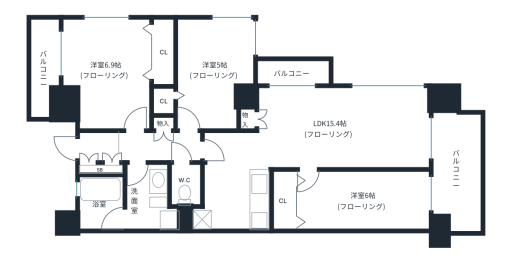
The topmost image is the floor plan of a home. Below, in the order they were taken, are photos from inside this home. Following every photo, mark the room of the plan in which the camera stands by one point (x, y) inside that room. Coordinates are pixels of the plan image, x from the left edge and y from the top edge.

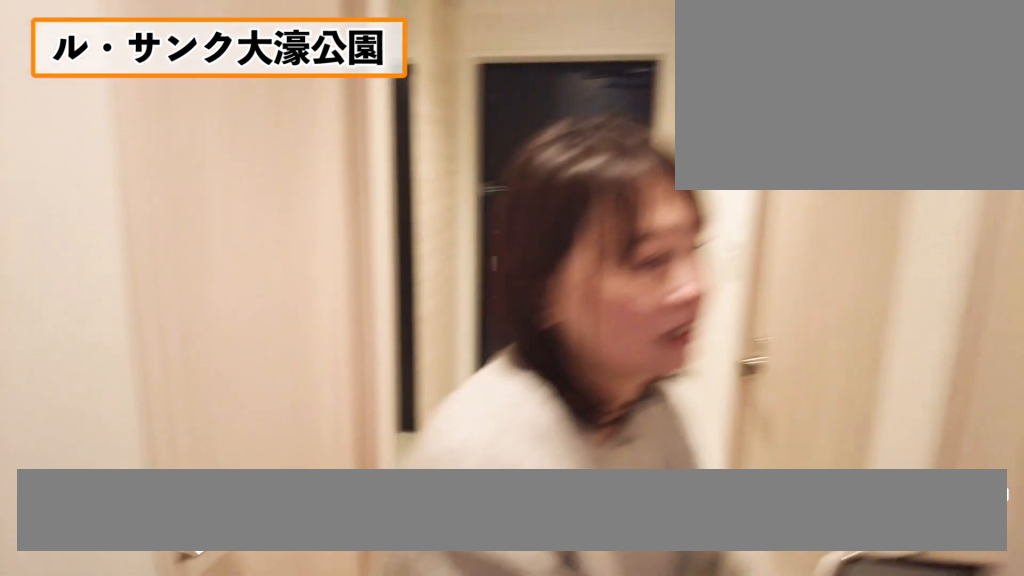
(163, 143)
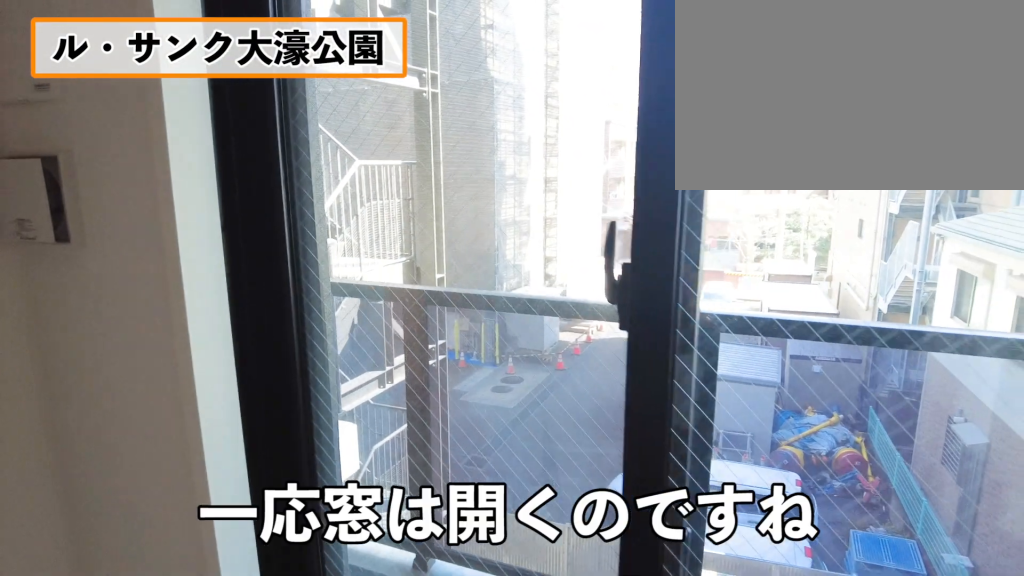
(106, 69)
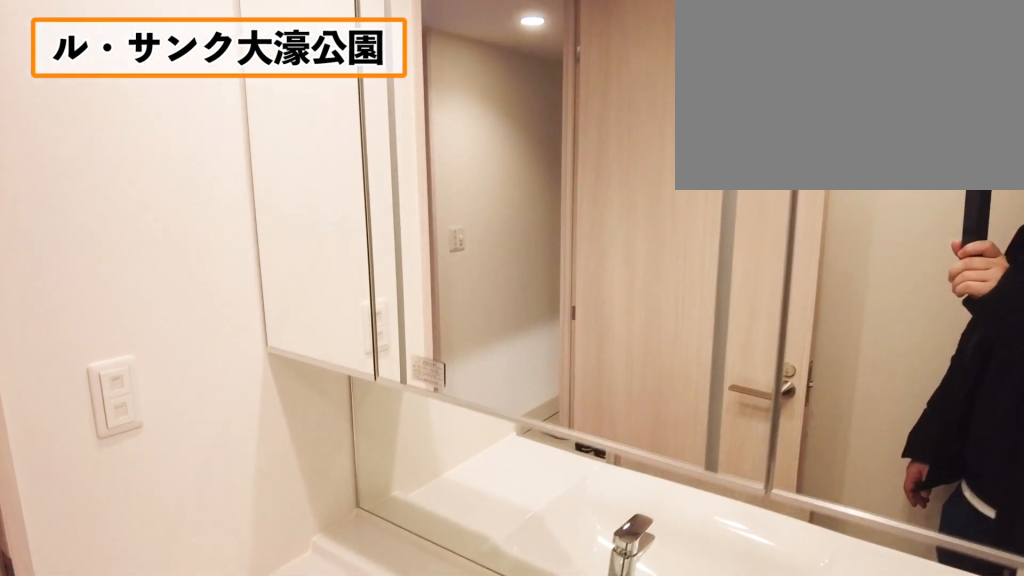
(142, 188)
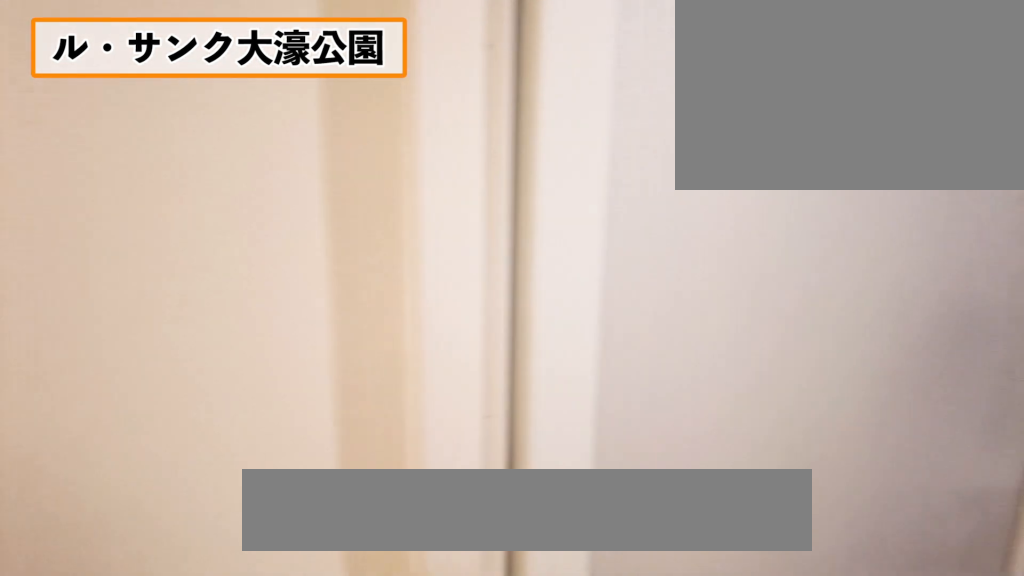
(142, 188)
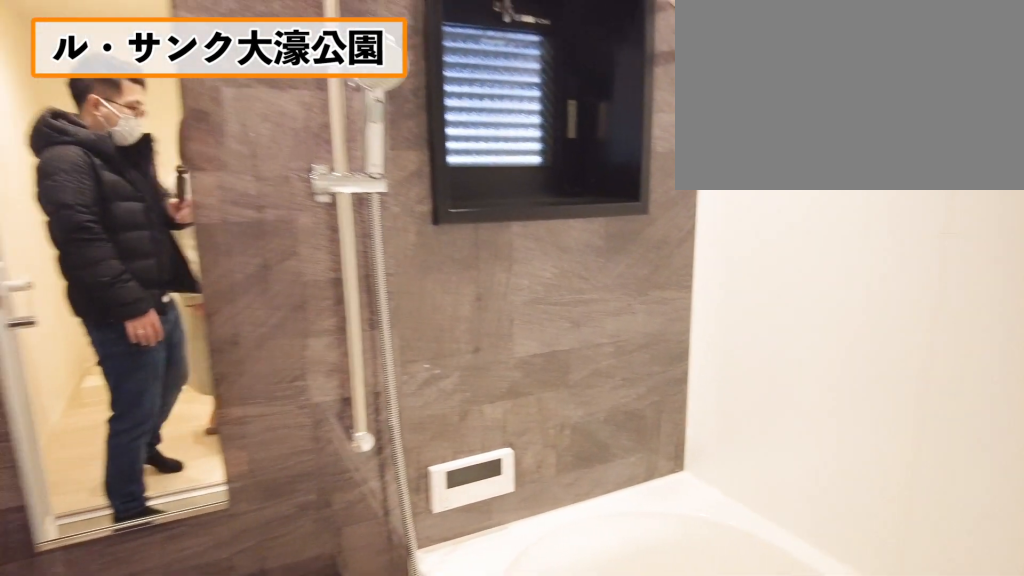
(109, 206)
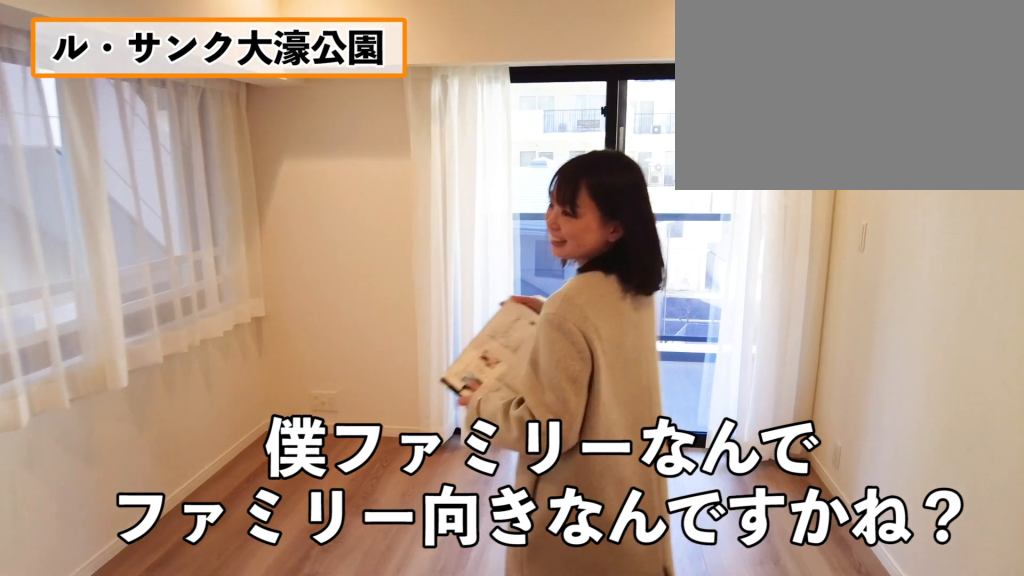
(336, 131)
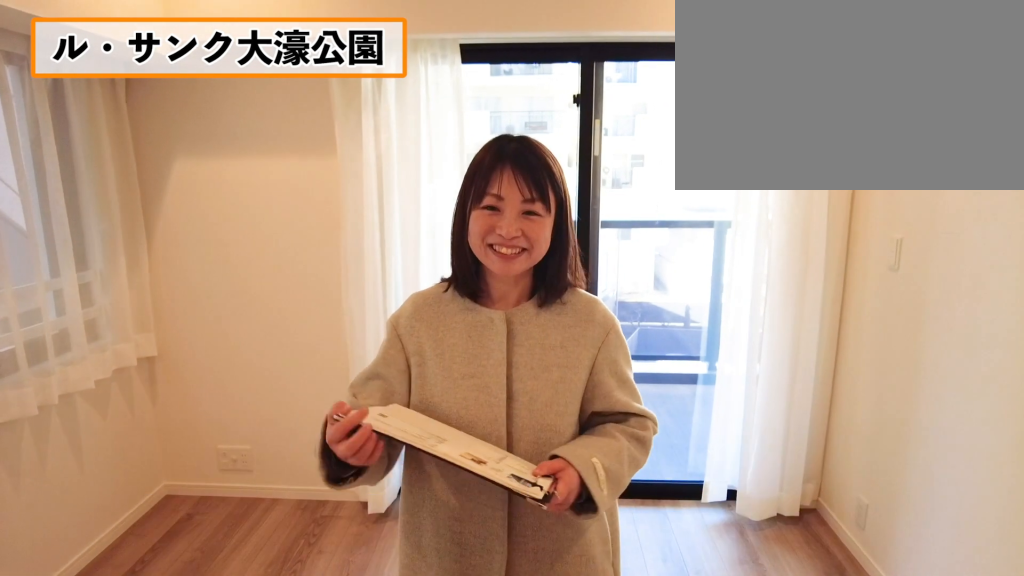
(336, 131)
